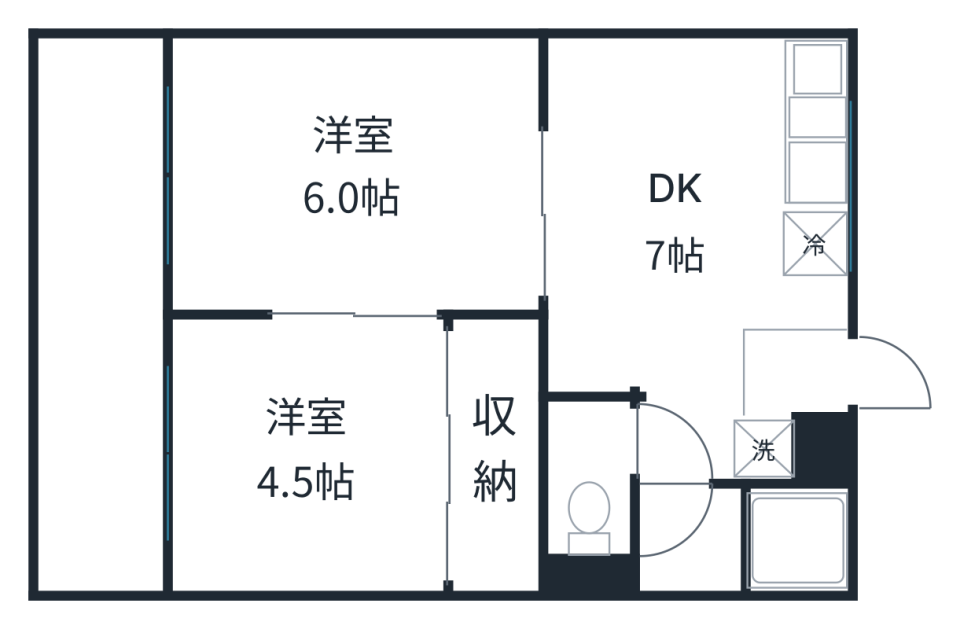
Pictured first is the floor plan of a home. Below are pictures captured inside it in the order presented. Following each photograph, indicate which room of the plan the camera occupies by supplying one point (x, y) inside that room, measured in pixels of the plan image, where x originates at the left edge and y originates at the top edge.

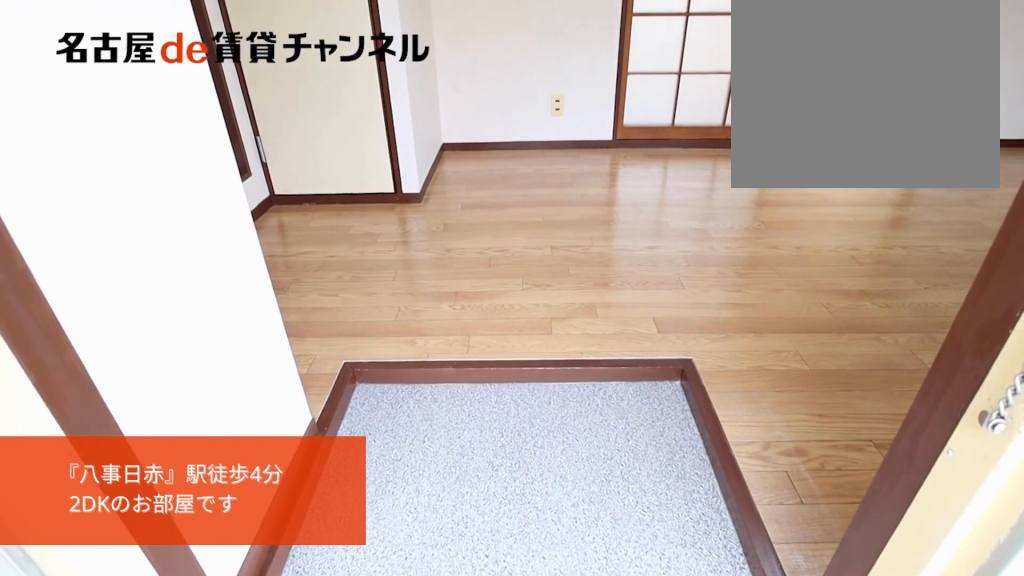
(798, 378)
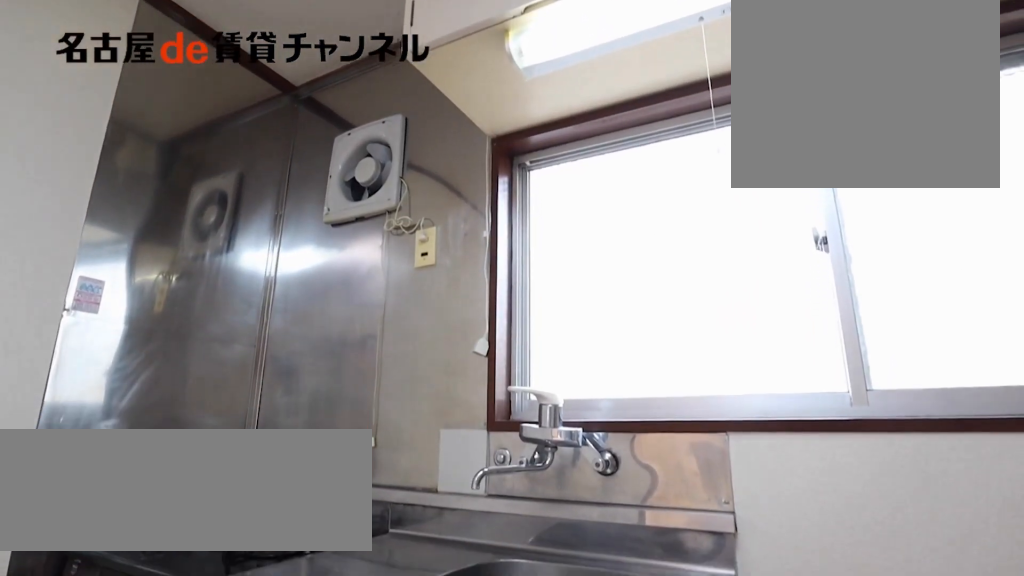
(812, 161)
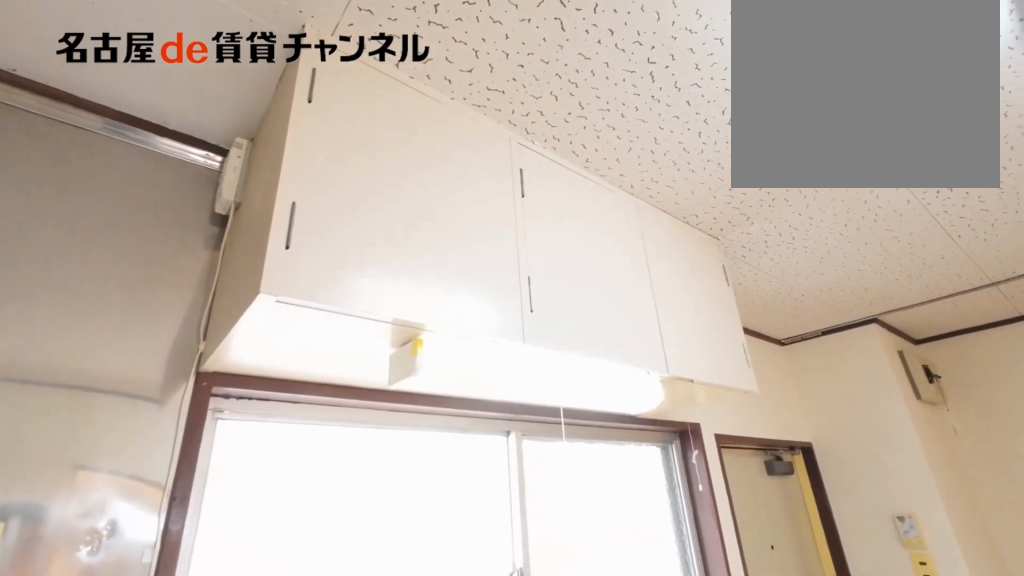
(812, 161)
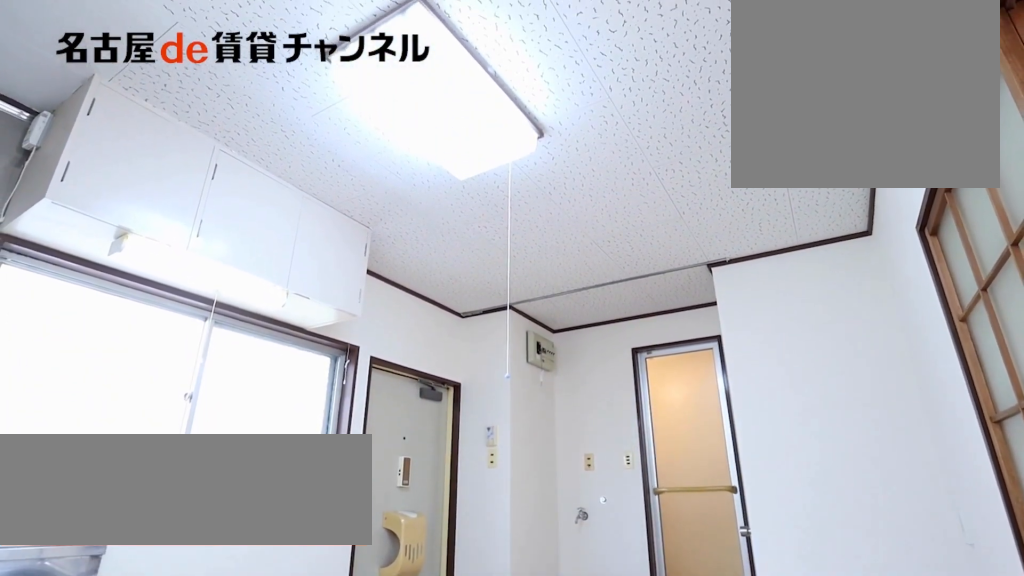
(711, 252)
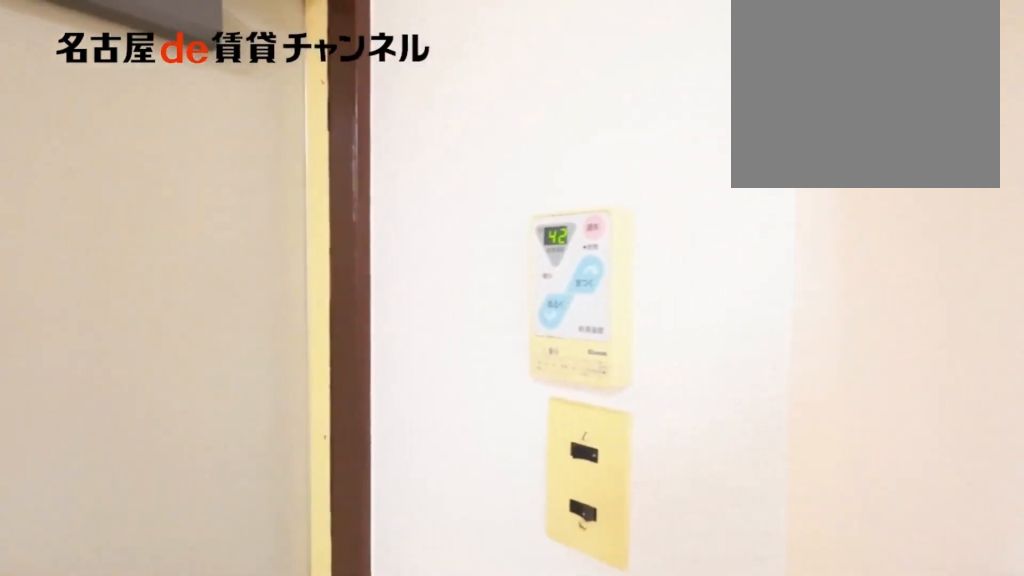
(710, 252)
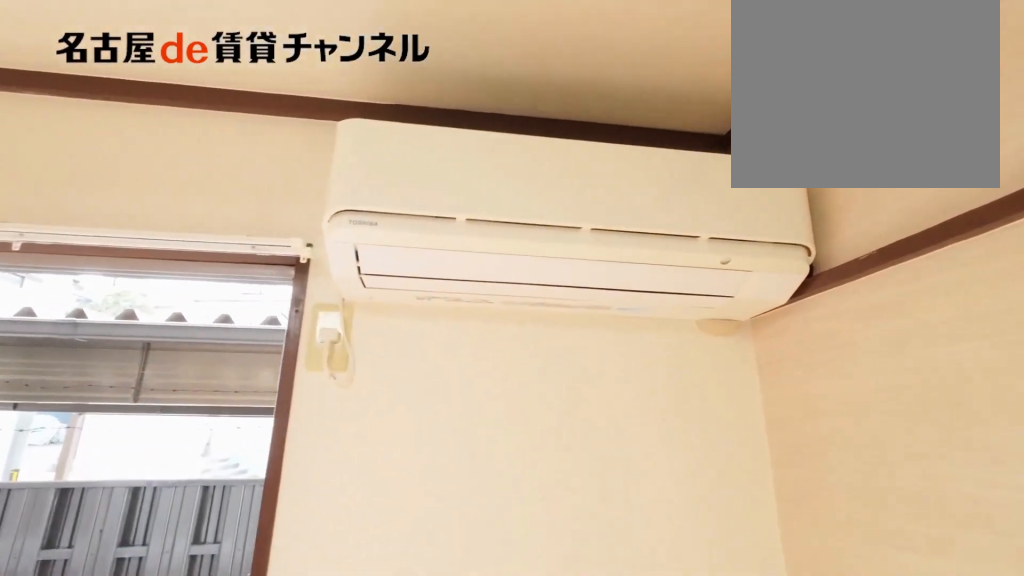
(355, 176)
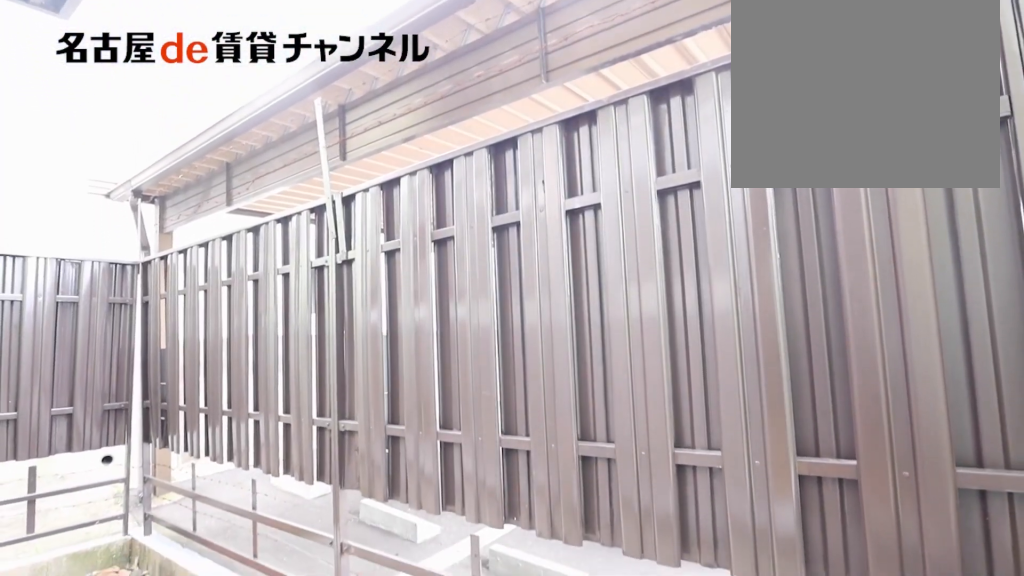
(112, 317)
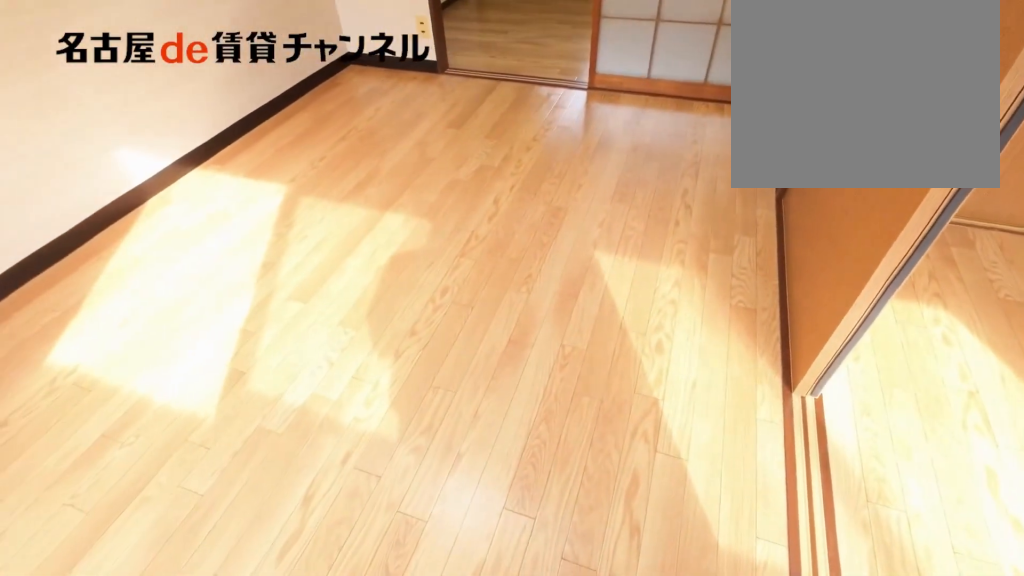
(350, 171)
